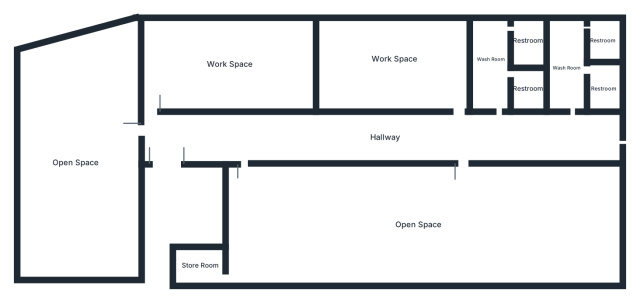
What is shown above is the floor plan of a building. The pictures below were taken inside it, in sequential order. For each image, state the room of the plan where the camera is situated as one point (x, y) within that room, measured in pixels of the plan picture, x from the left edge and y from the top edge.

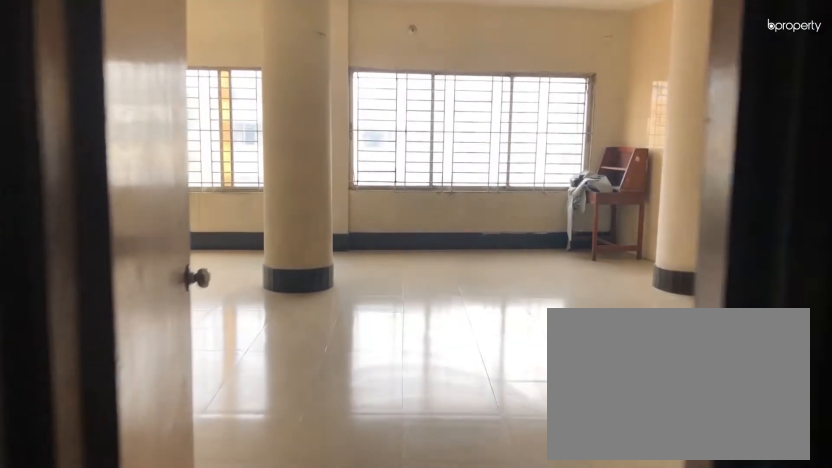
(170, 139)
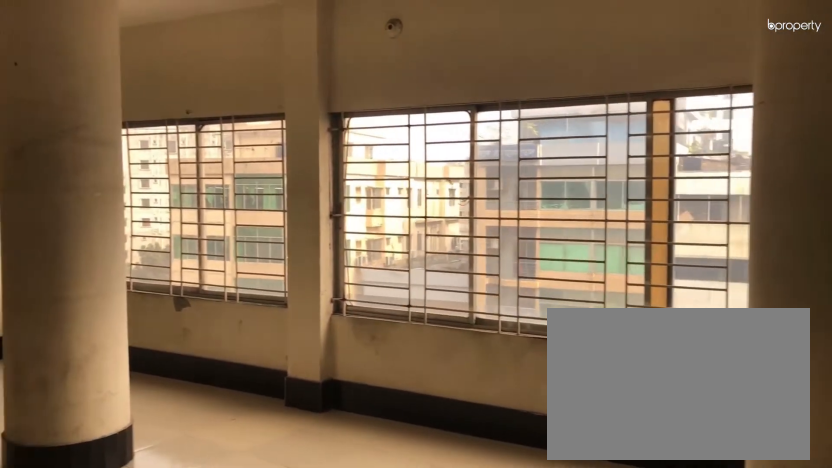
(73, 163)
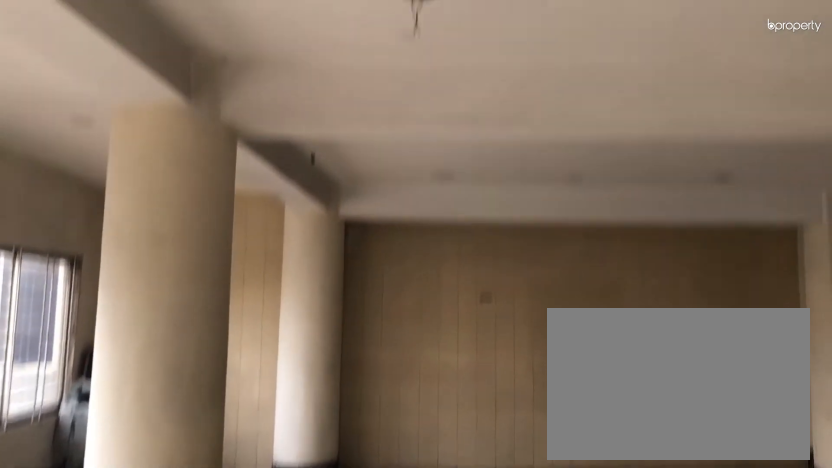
(73, 163)
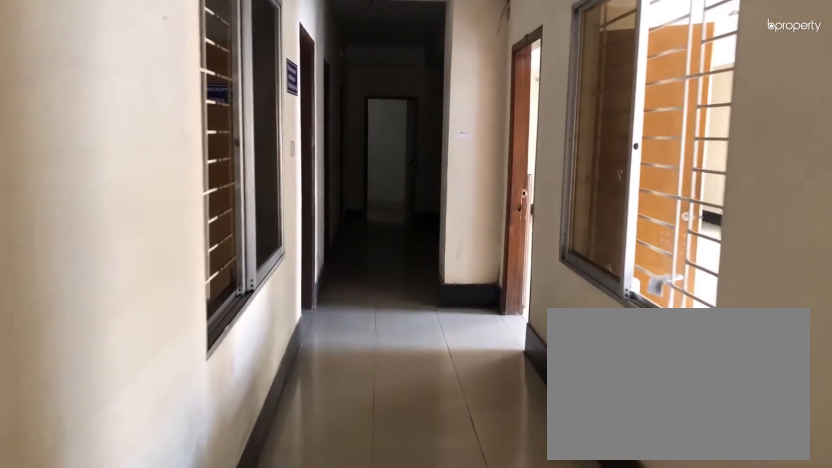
(386, 140)
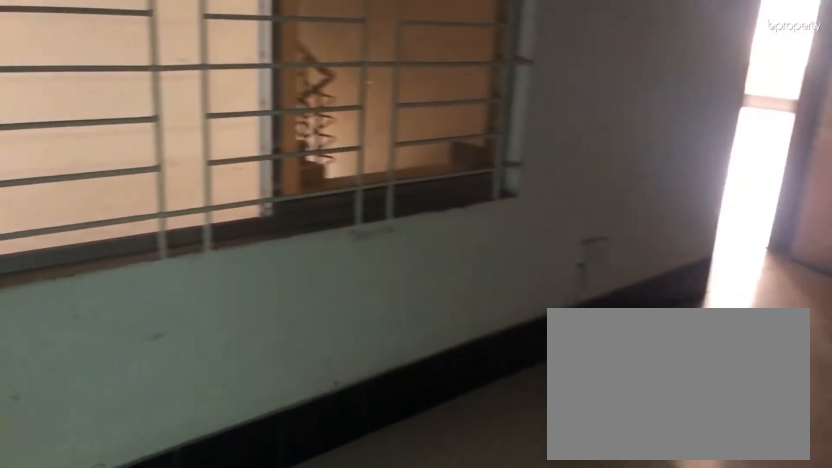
(224, 64)
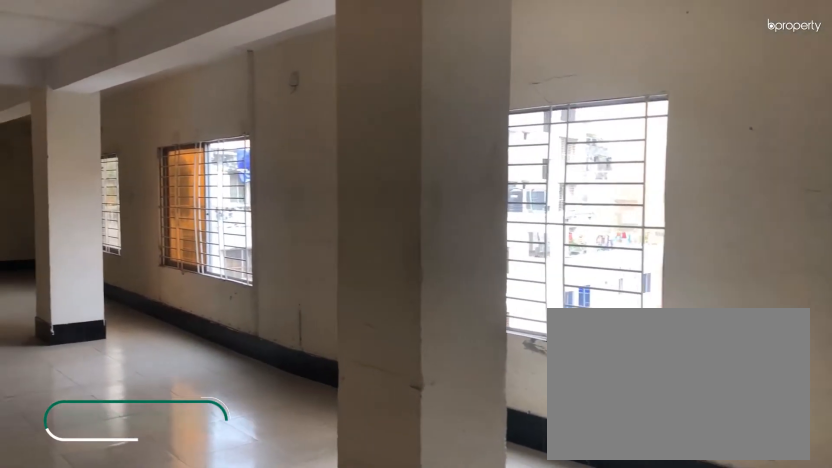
(417, 226)
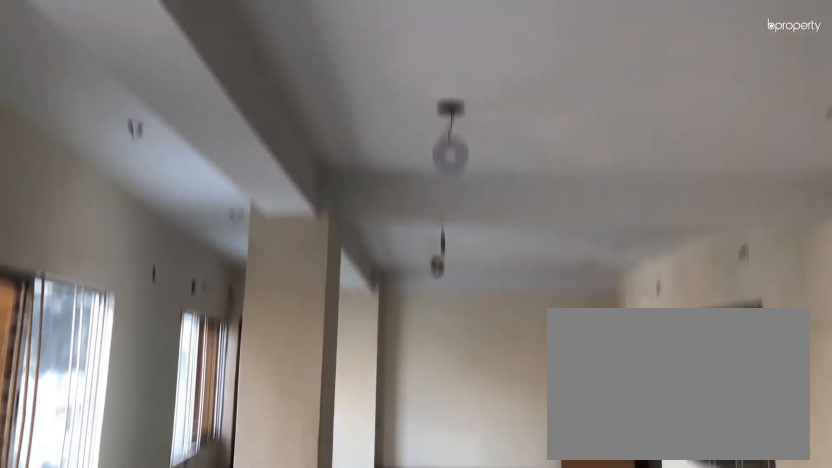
(417, 226)
